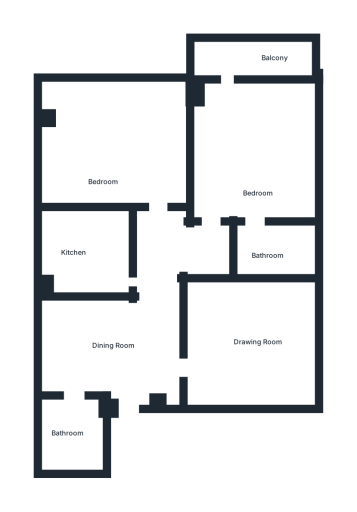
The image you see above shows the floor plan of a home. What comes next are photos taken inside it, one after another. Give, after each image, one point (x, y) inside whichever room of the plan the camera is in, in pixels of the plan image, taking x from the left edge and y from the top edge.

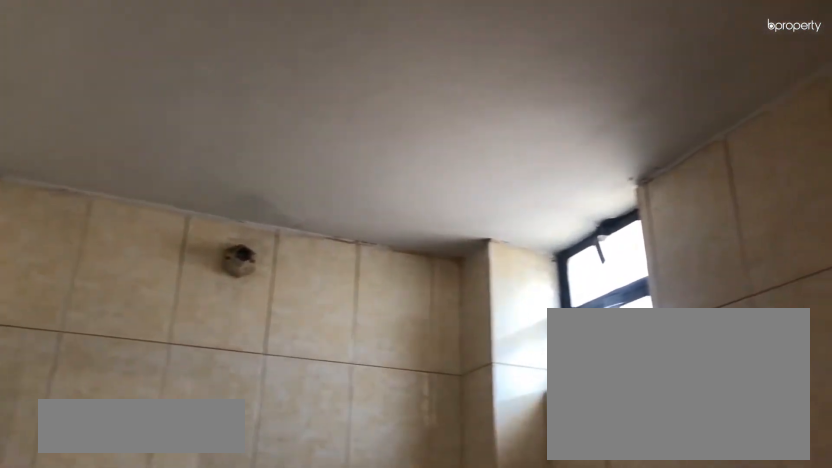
(71, 434)
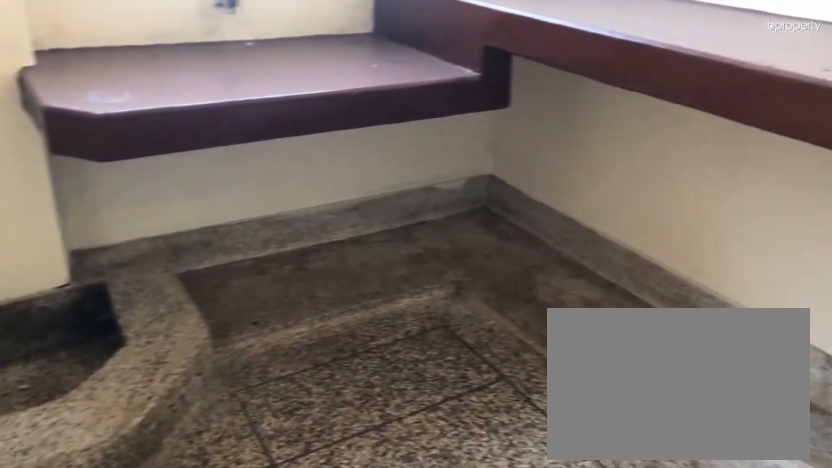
(78, 248)
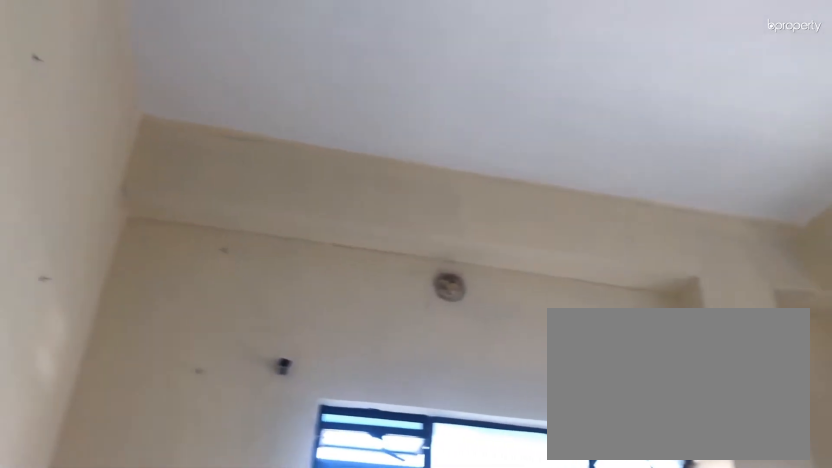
(101, 152)
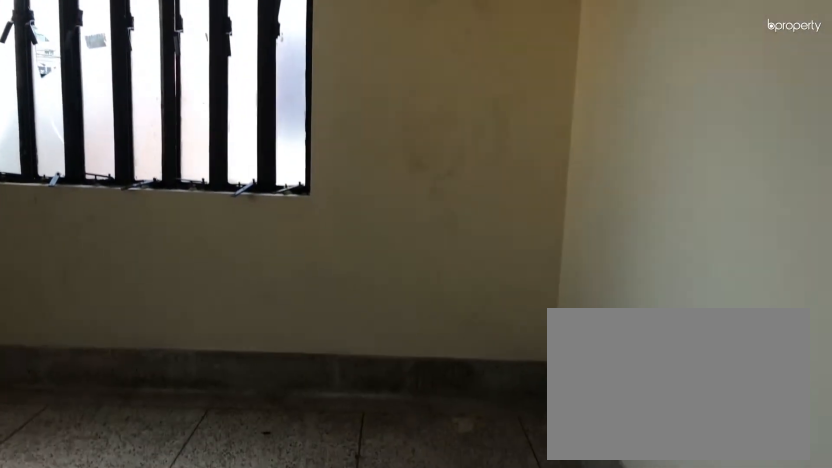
(101, 152)
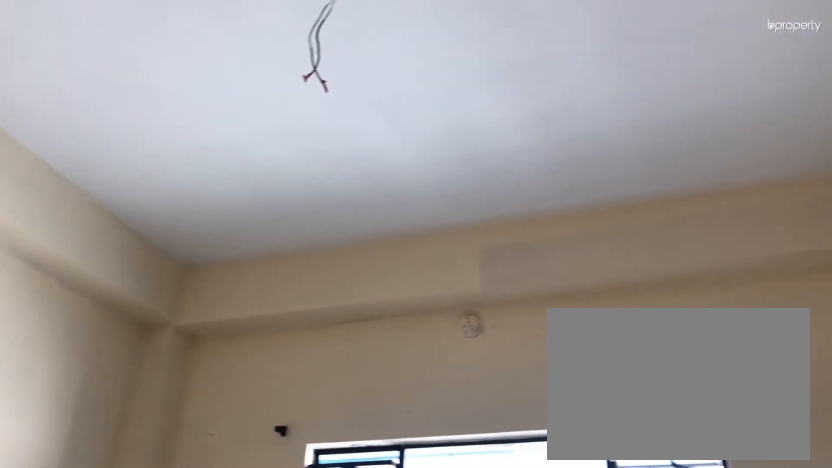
(250, 335)
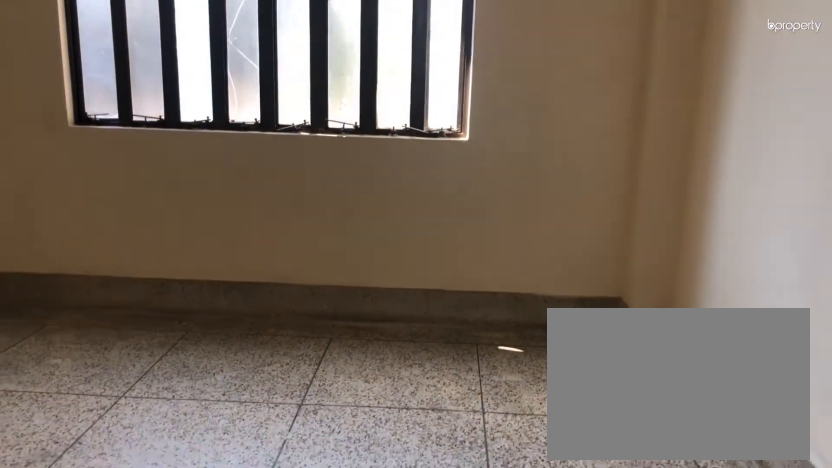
(250, 335)
